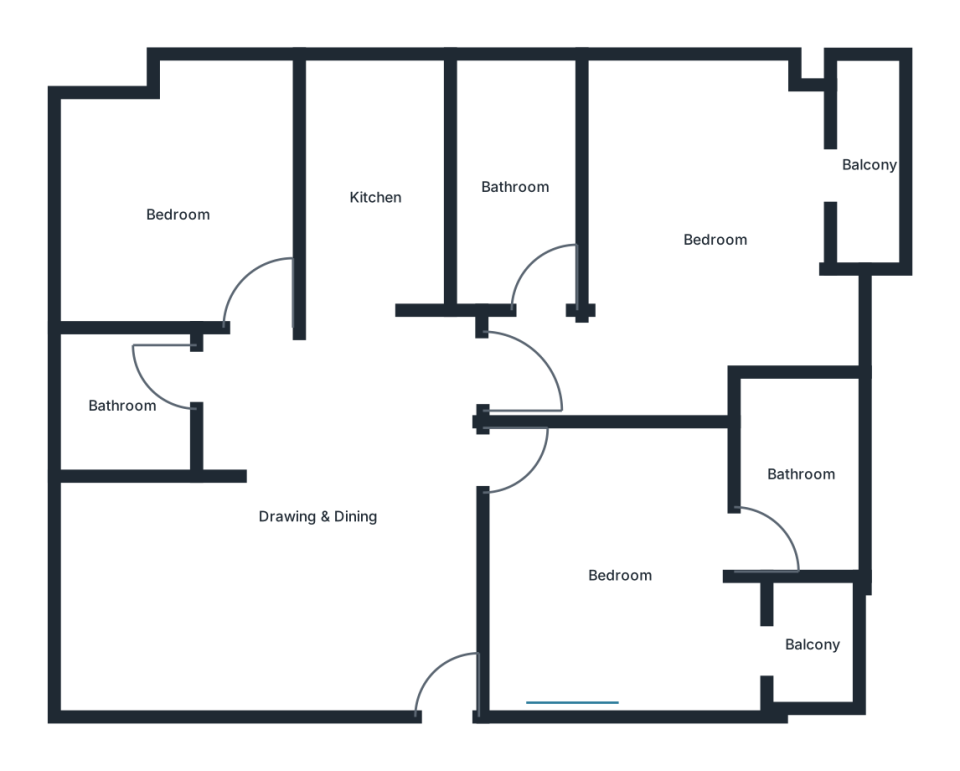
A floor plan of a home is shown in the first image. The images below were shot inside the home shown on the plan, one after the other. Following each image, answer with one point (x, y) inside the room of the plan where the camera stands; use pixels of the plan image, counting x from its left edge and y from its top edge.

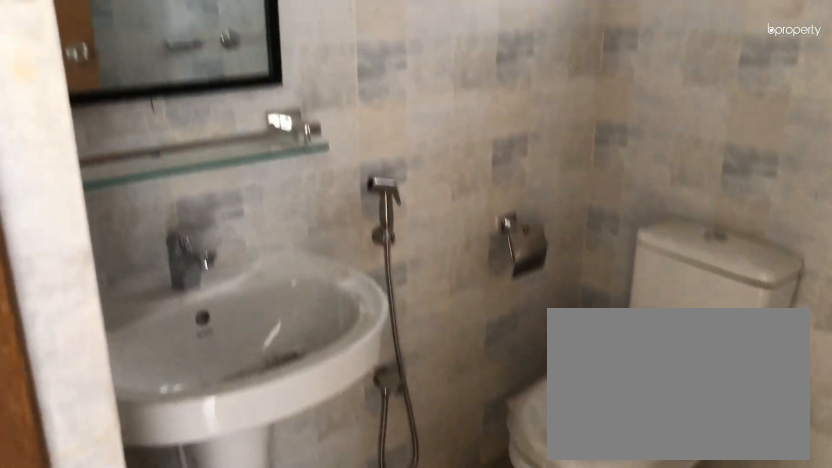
(124, 405)
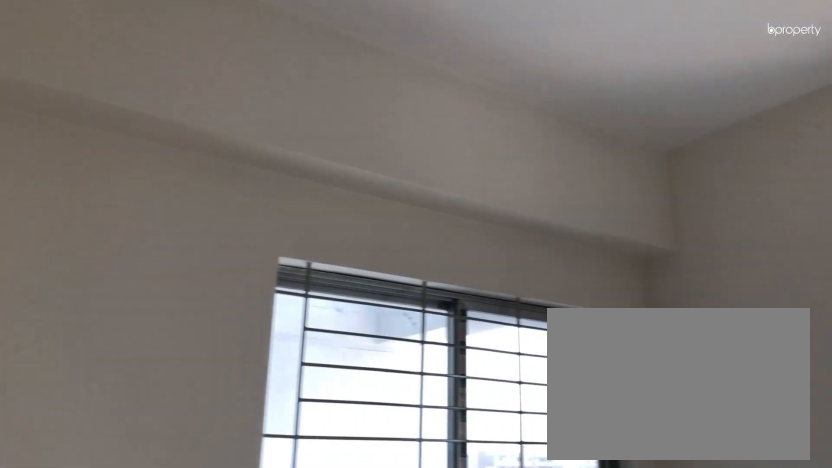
(180, 215)
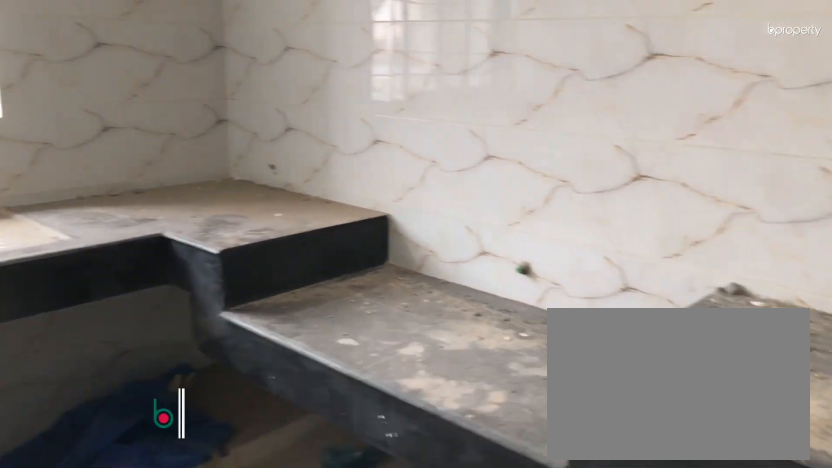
(378, 197)
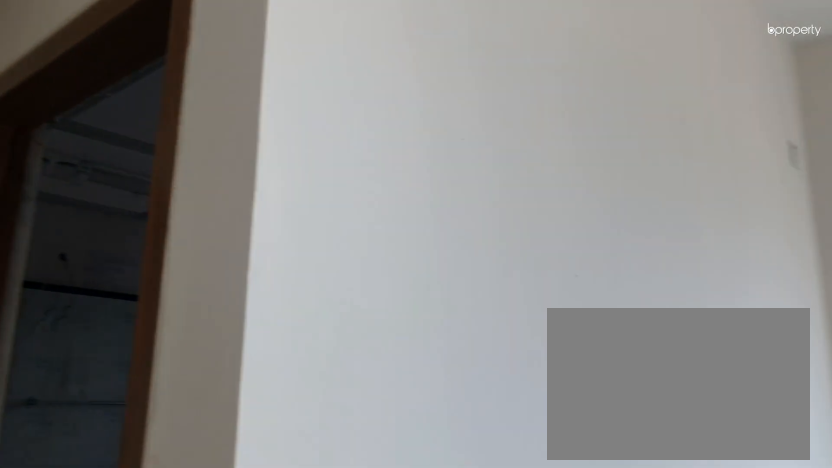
(714, 240)
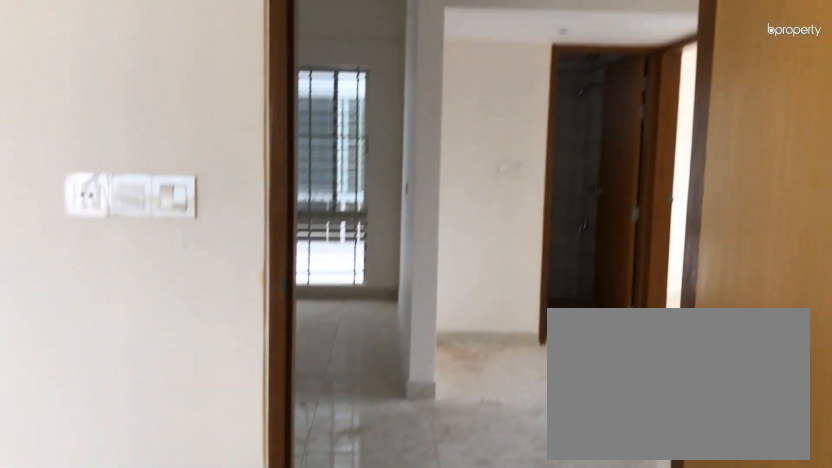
(623, 575)
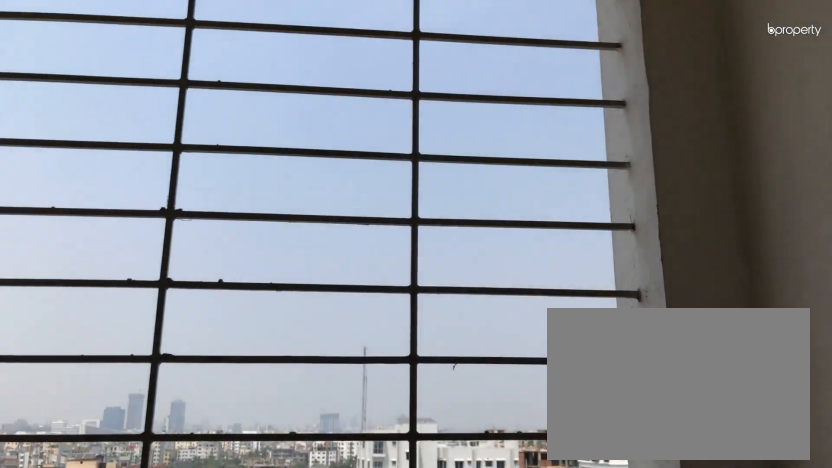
(819, 644)
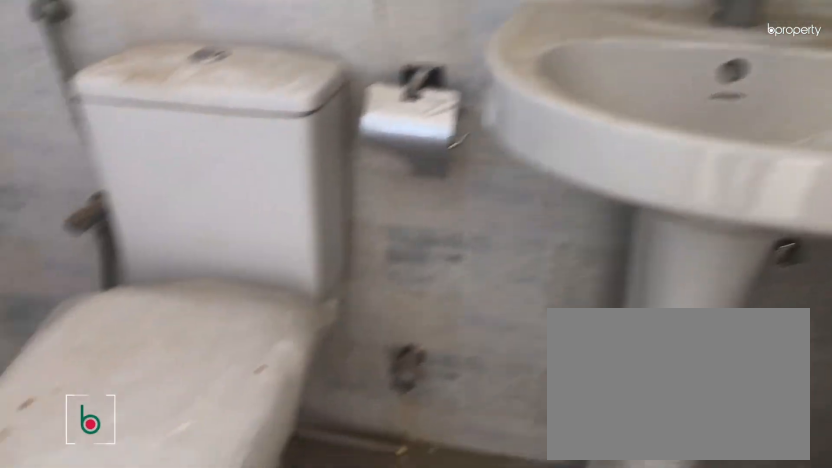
(802, 474)
